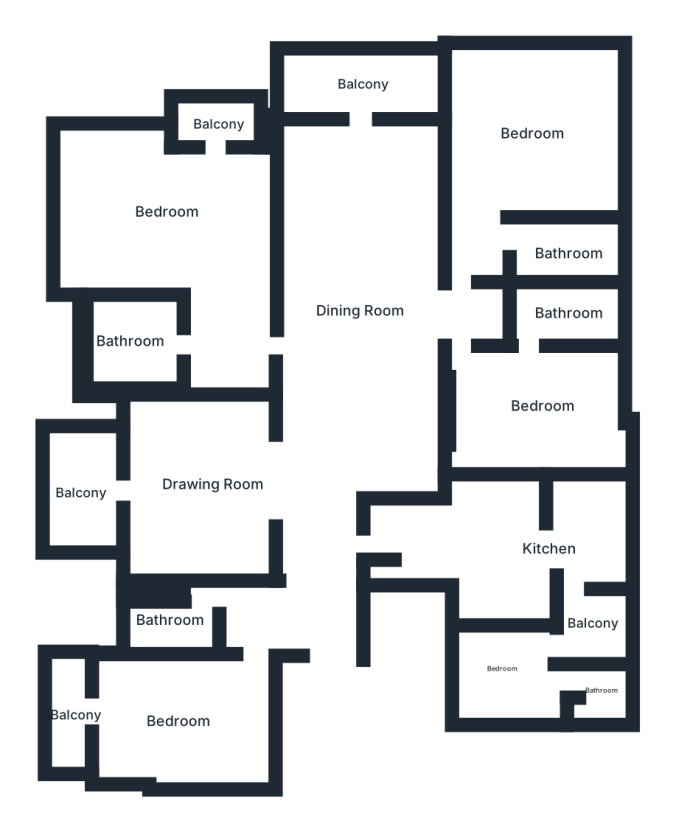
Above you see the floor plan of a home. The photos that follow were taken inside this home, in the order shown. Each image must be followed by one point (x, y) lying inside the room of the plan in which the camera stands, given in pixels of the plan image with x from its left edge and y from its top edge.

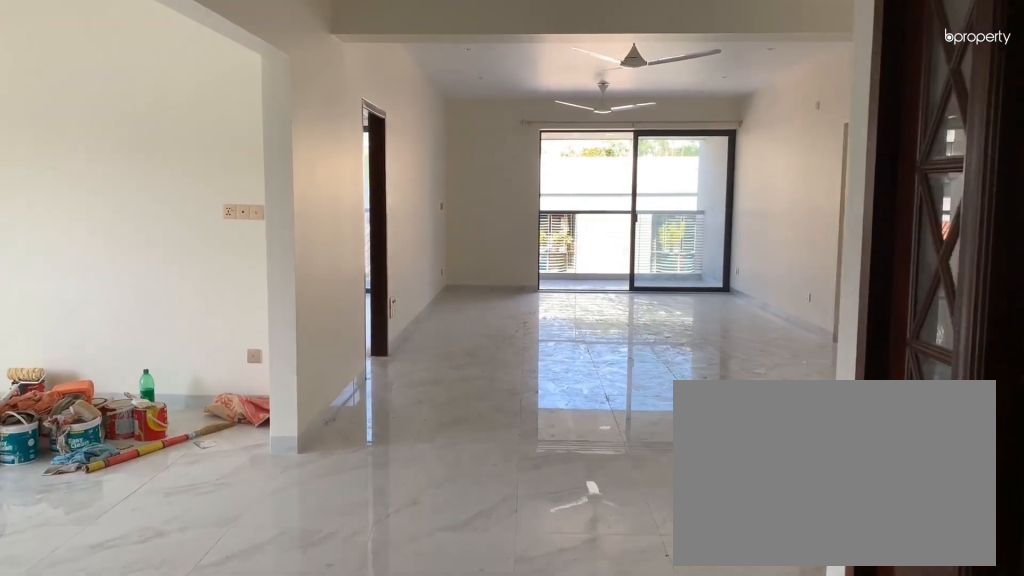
(353, 303)
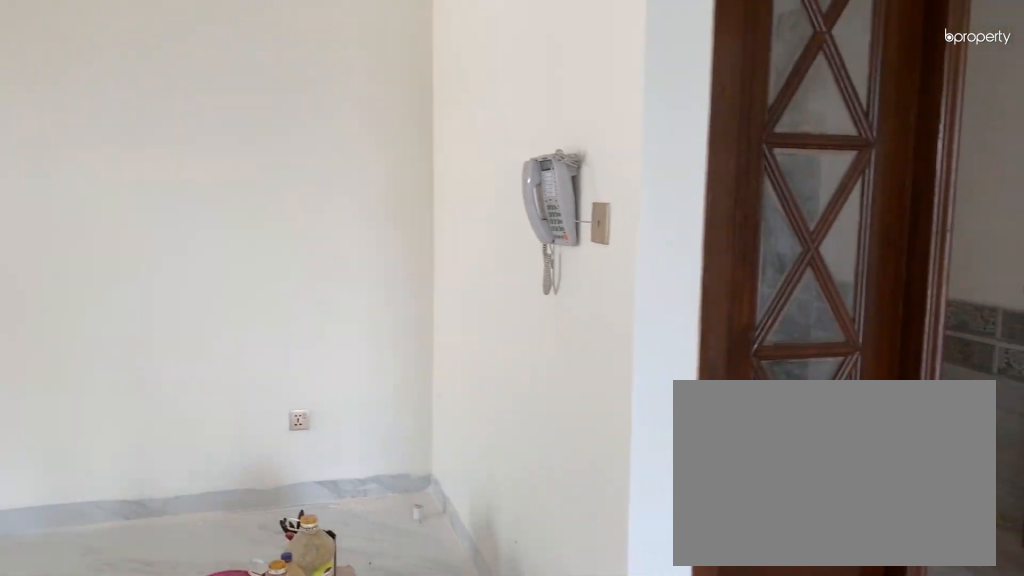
(353, 303)
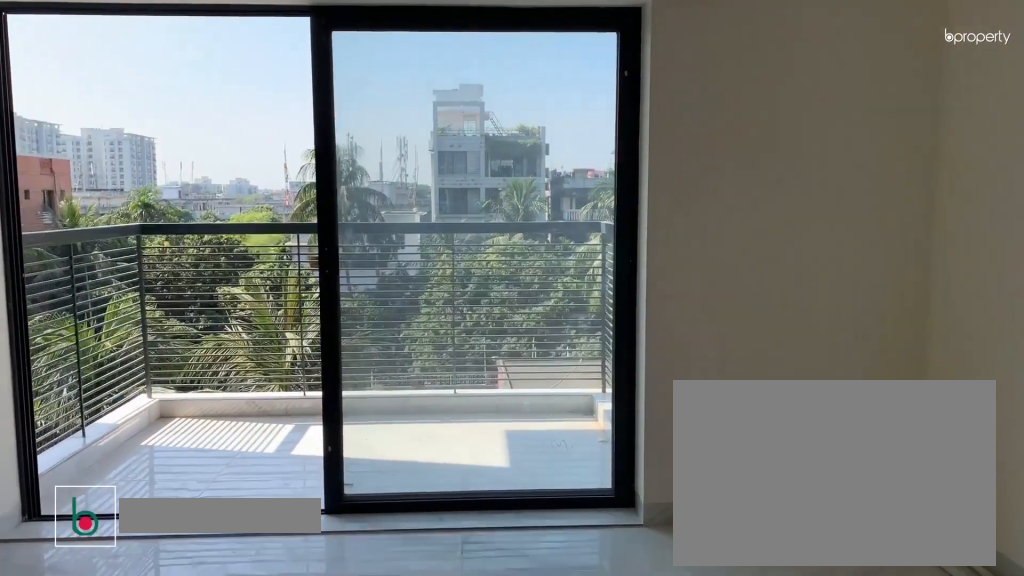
(216, 486)
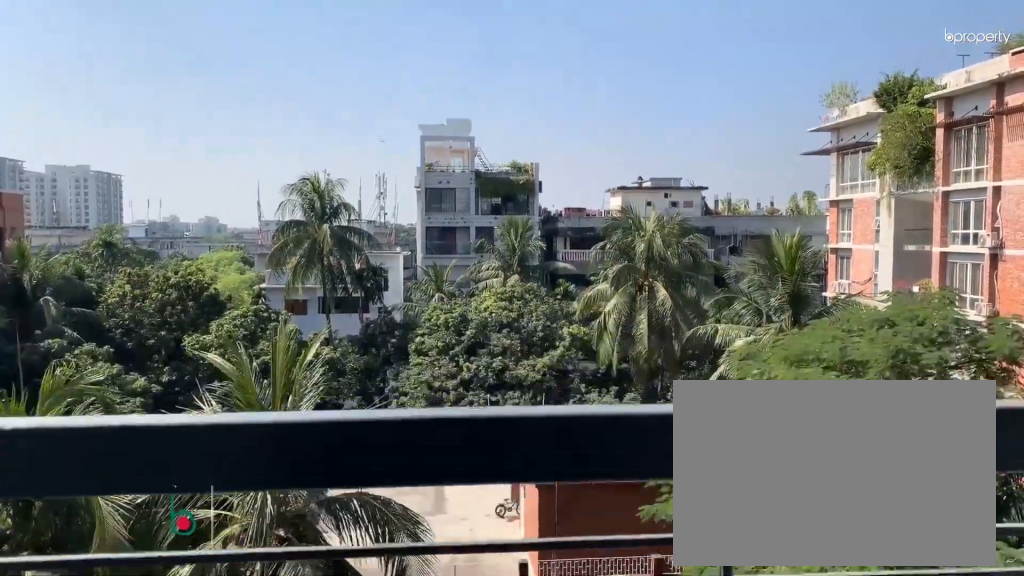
(84, 497)
